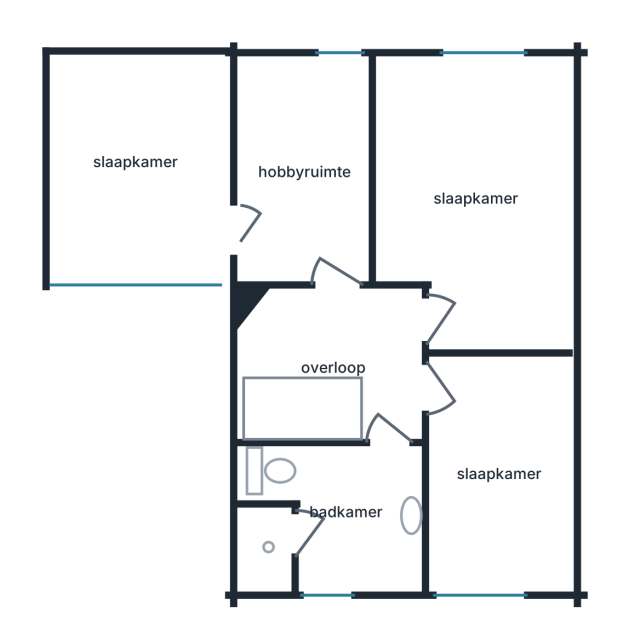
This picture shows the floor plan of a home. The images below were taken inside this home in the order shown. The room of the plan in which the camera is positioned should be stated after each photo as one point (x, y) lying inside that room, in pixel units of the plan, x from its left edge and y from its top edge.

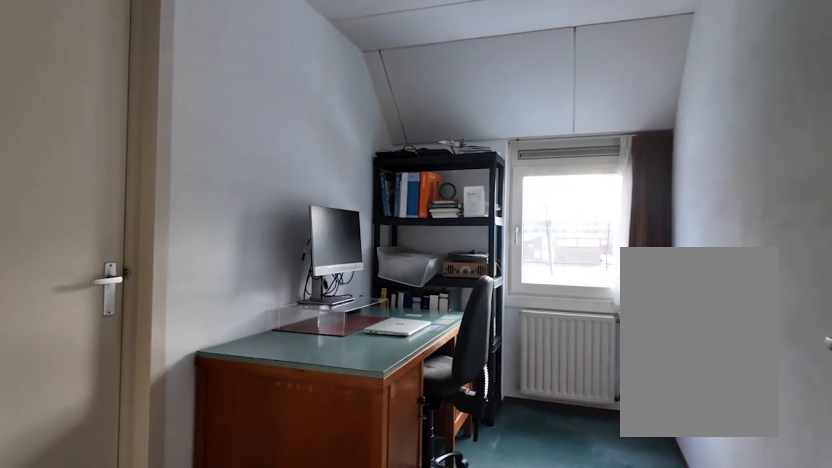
(303, 170)
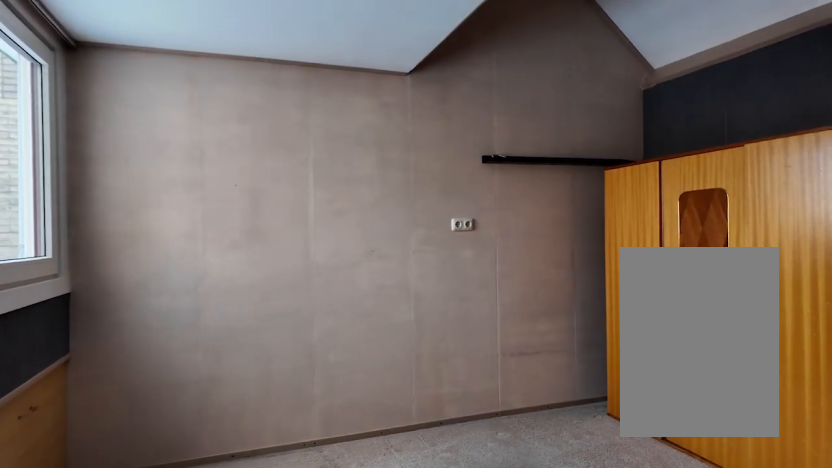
(139, 165)
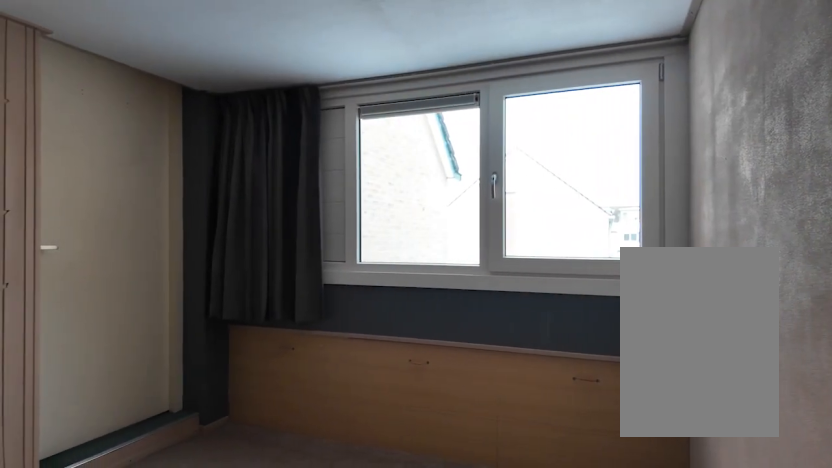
(139, 165)
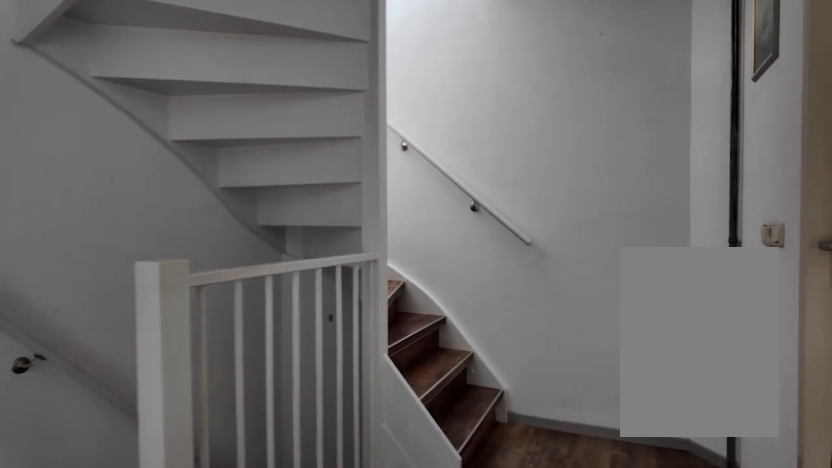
(344, 350)
